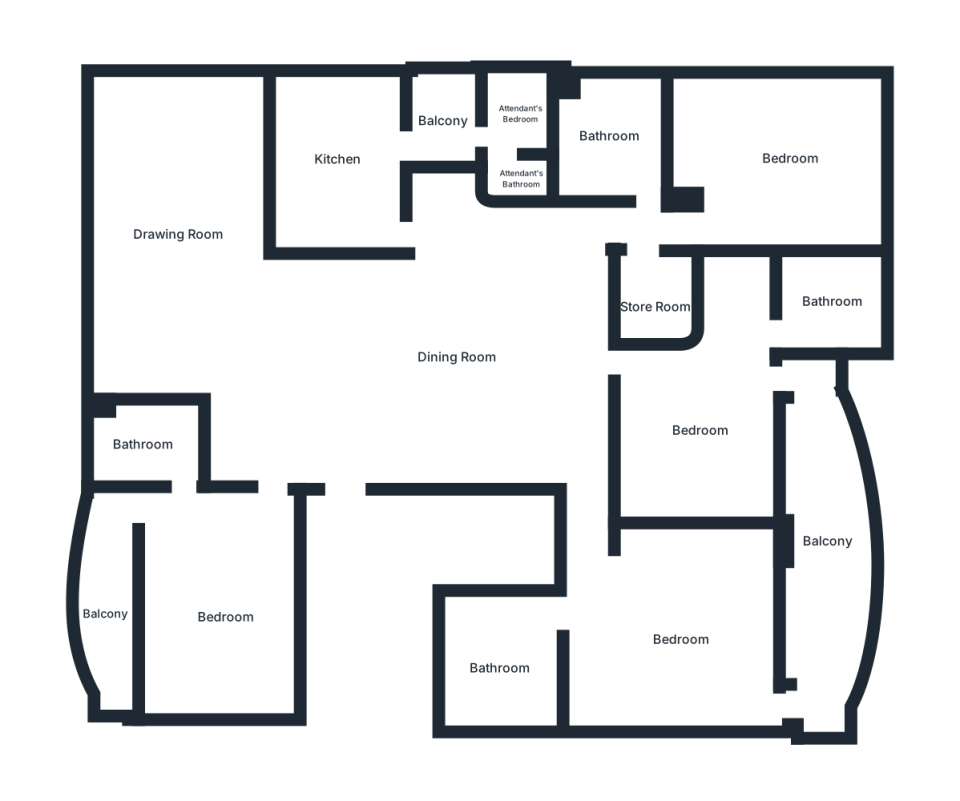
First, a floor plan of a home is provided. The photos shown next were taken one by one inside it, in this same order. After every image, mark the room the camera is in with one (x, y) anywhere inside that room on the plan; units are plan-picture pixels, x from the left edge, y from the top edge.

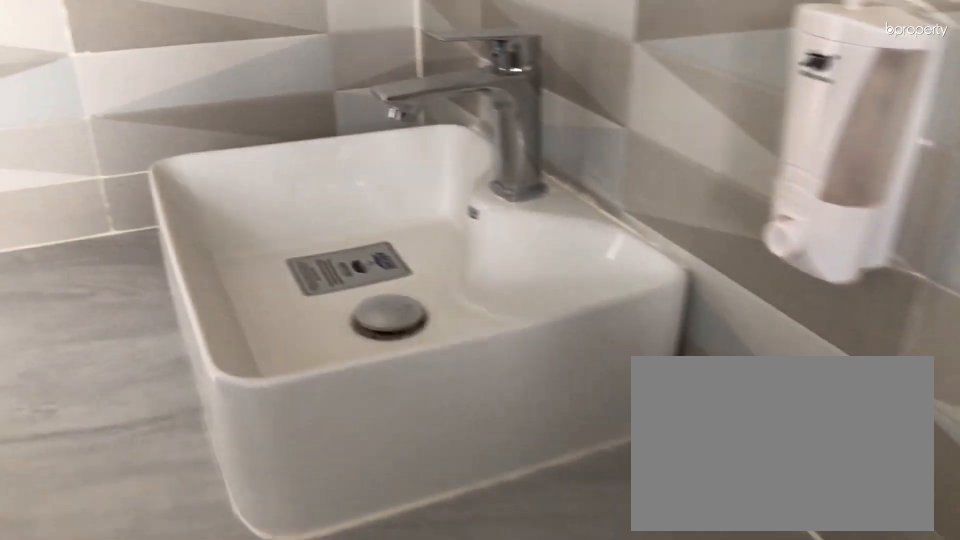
(613, 144)
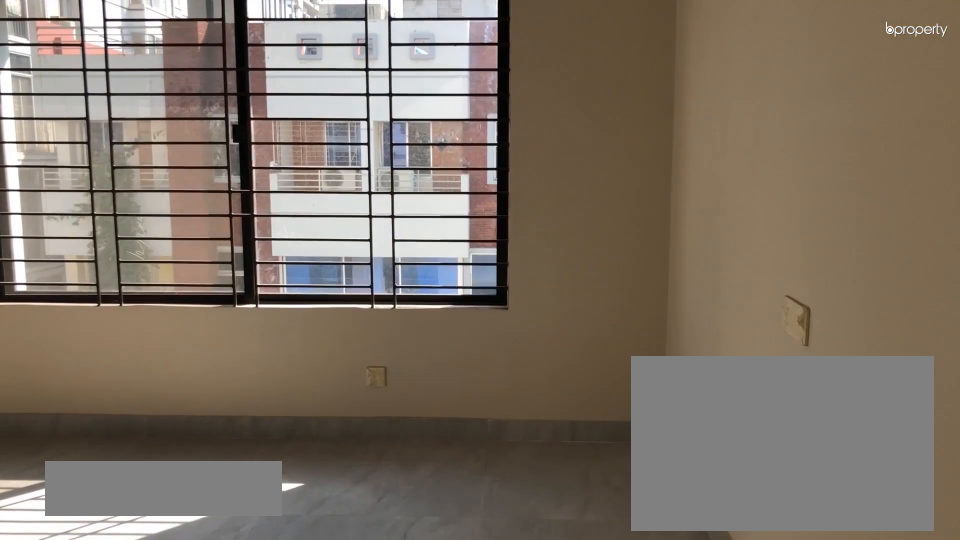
(776, 165)
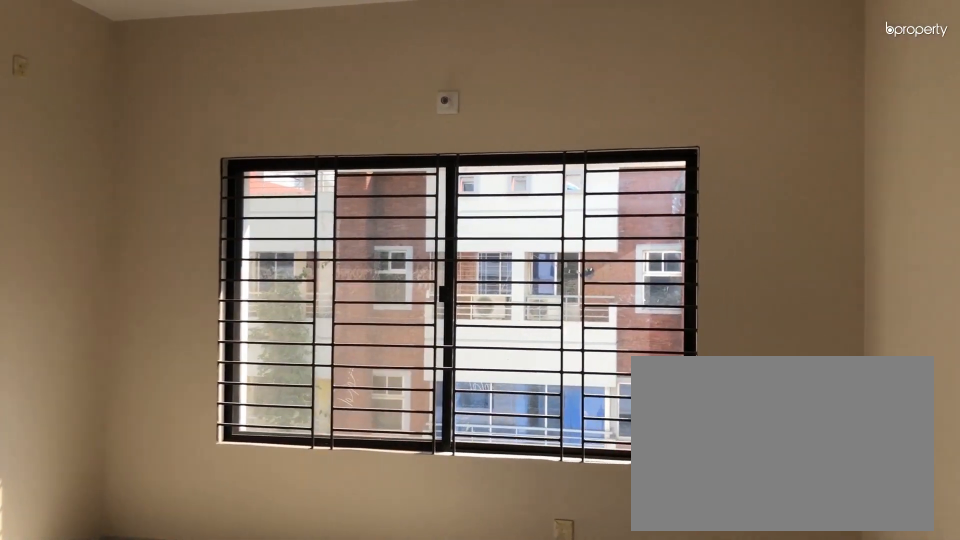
(776, 165)
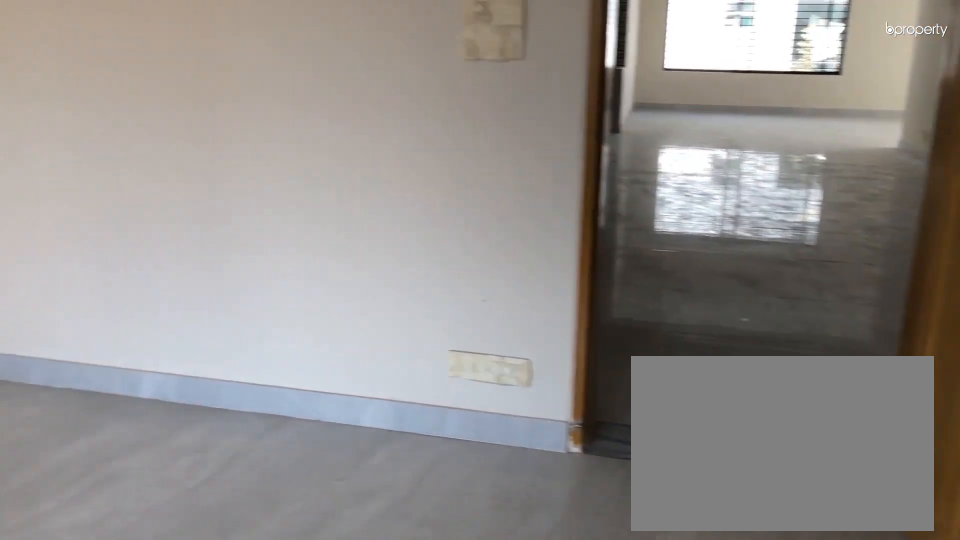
(695, 433)
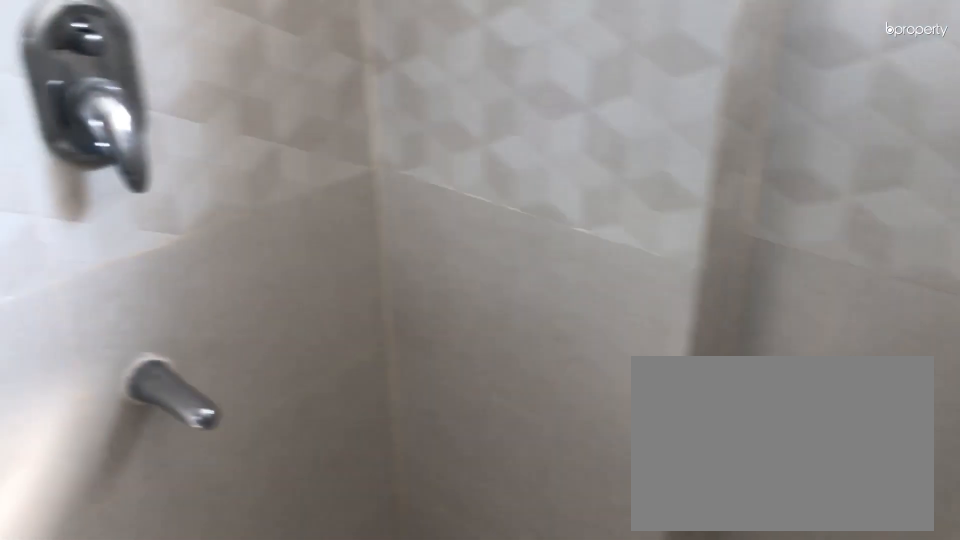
(824, 302)
